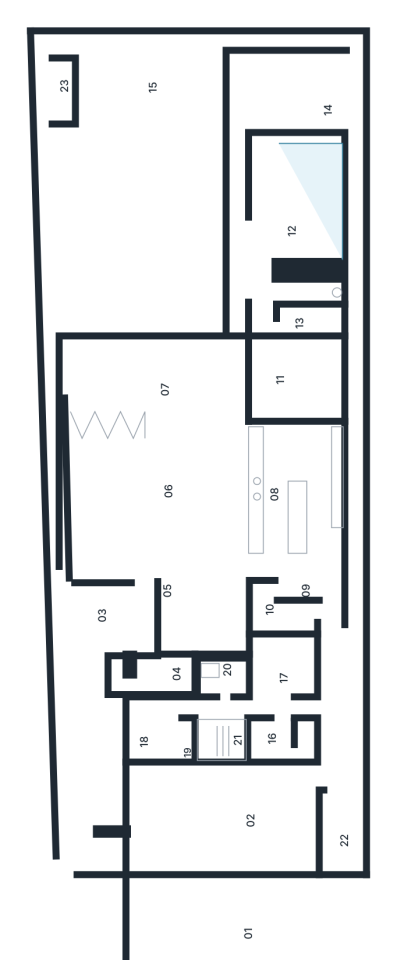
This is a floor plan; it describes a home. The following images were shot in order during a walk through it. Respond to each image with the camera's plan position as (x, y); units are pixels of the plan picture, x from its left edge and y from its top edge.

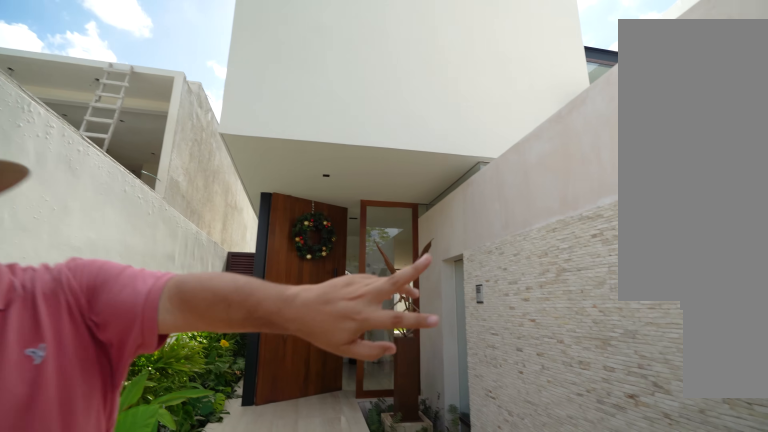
(101, 734)
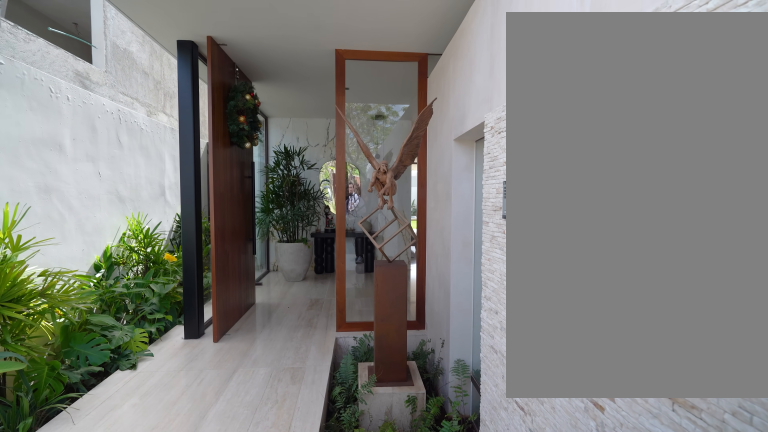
(90, 717)
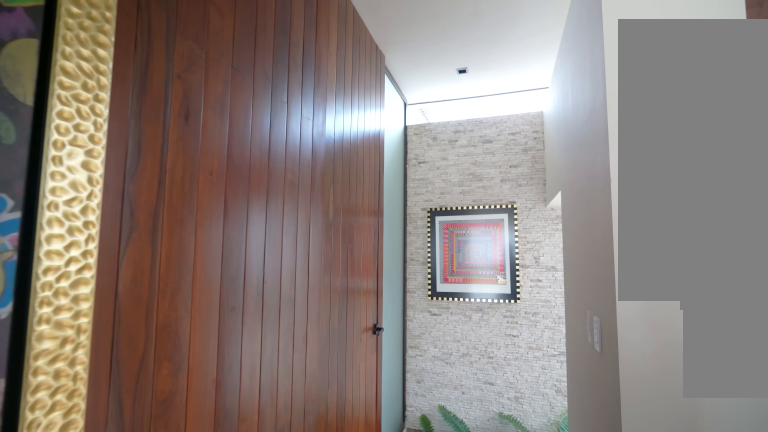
(125, 616)
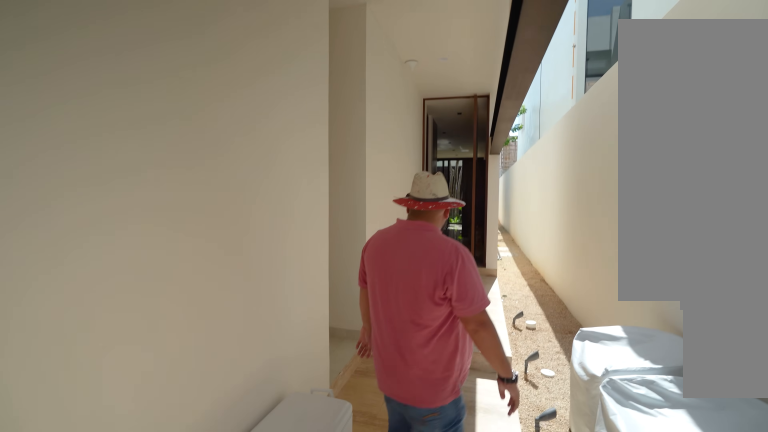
(352, 752)
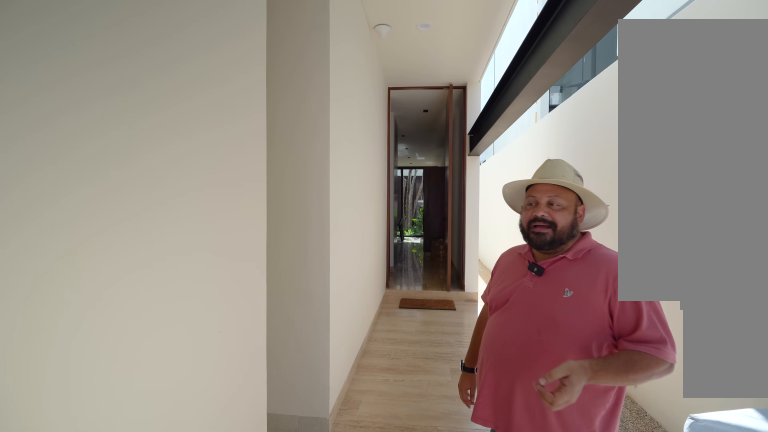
(334, 708)
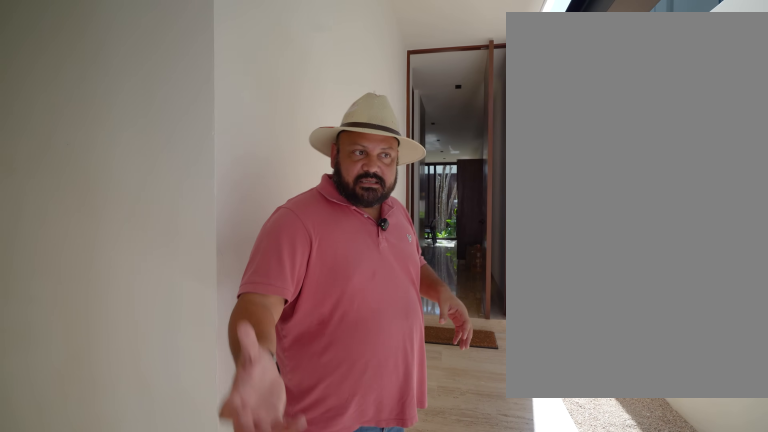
(329, 704)
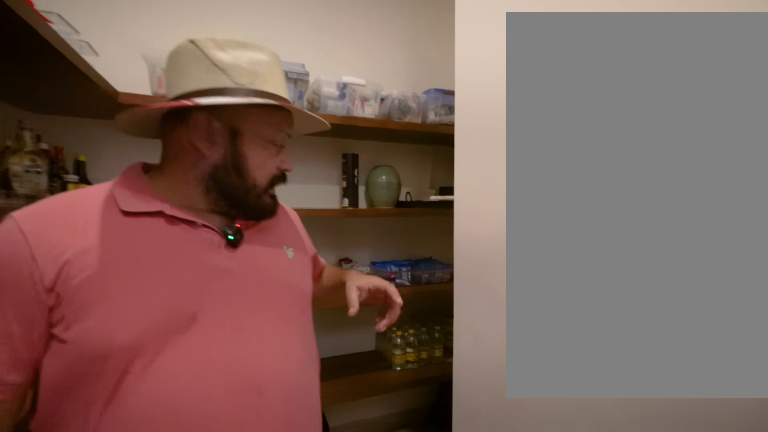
(268, 613)
